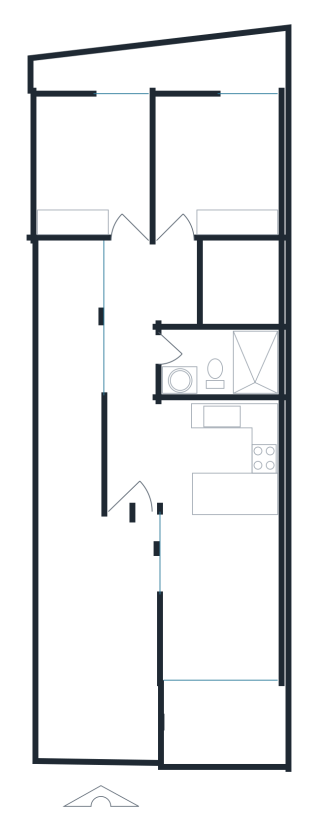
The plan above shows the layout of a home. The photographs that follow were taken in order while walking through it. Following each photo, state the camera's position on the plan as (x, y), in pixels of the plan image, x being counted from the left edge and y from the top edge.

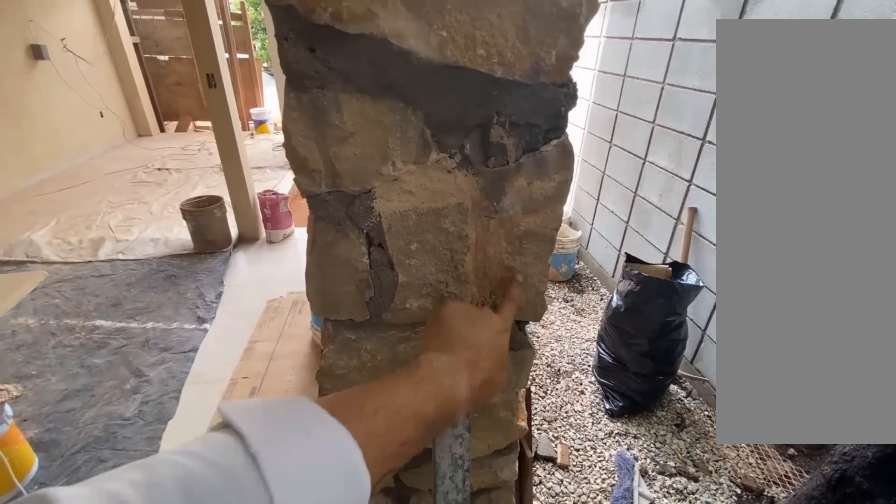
(114, 360)
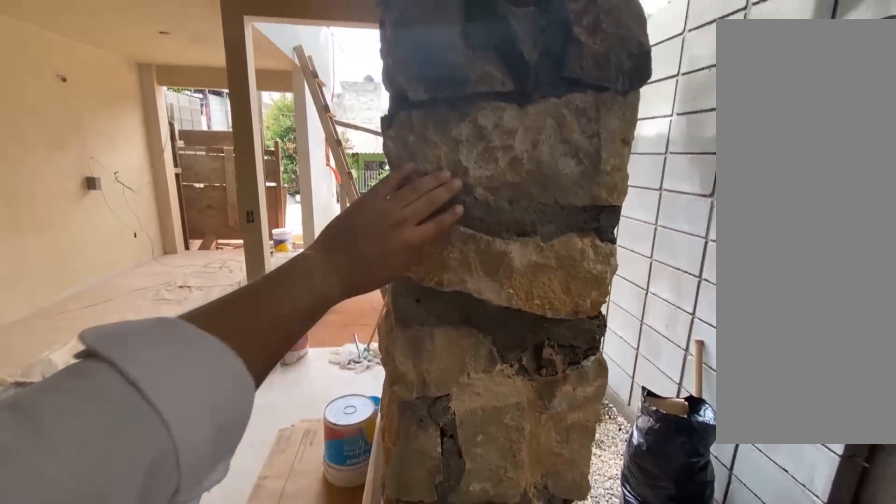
(114, 360)
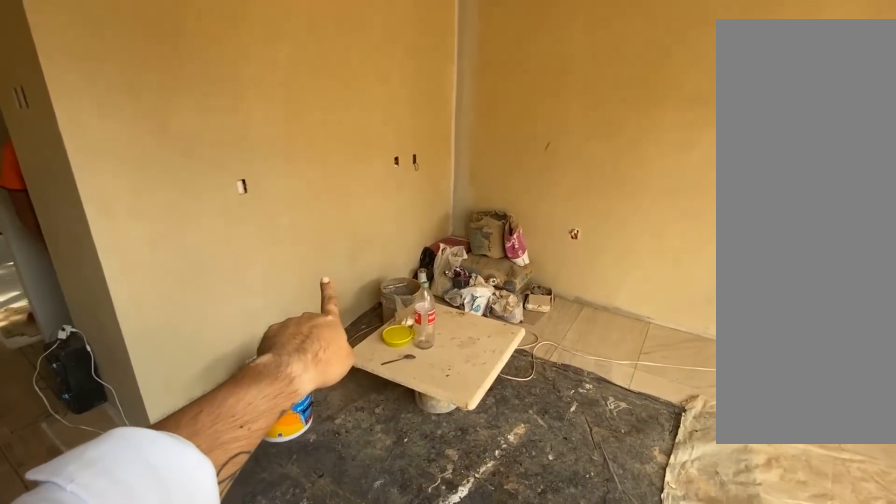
(157, 456)
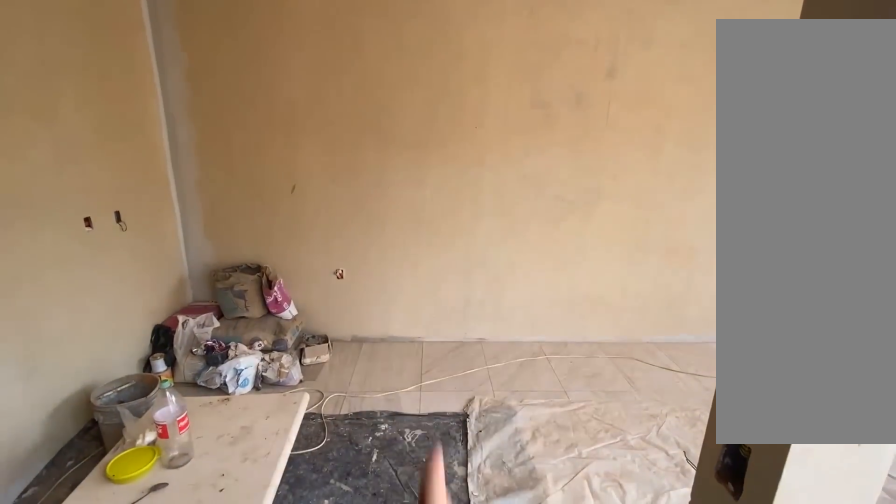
(157, 458)
